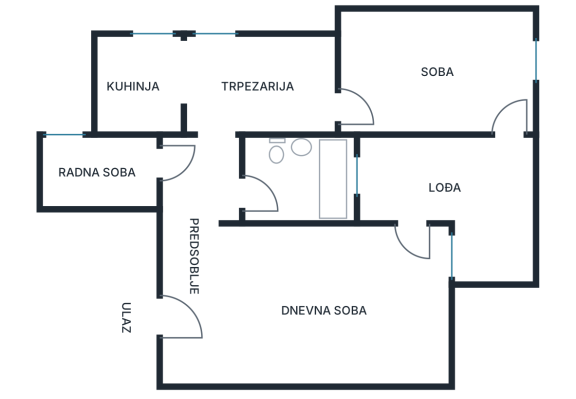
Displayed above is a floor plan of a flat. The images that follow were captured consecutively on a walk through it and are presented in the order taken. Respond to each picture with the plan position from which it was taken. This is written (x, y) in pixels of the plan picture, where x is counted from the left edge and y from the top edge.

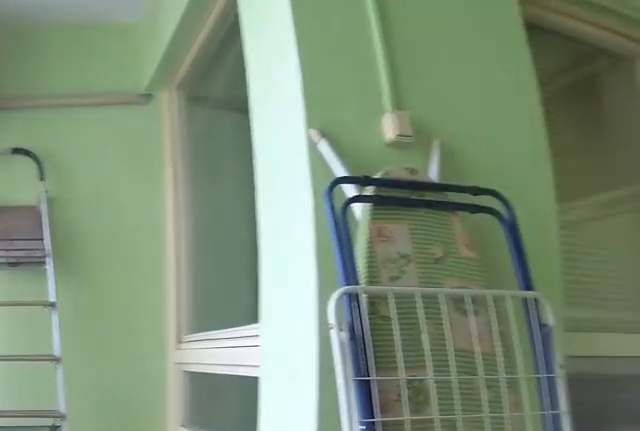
(505, 151)
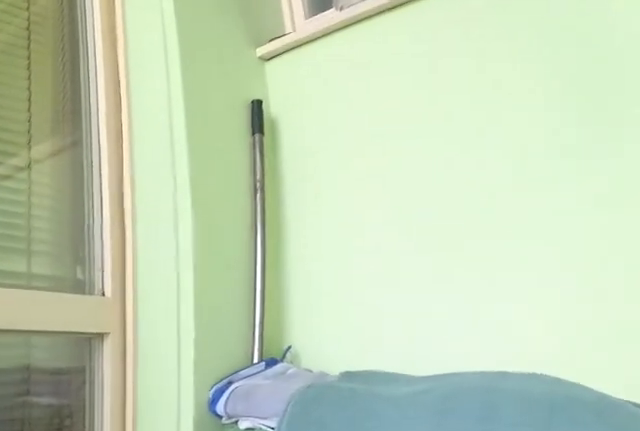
(423, 158)
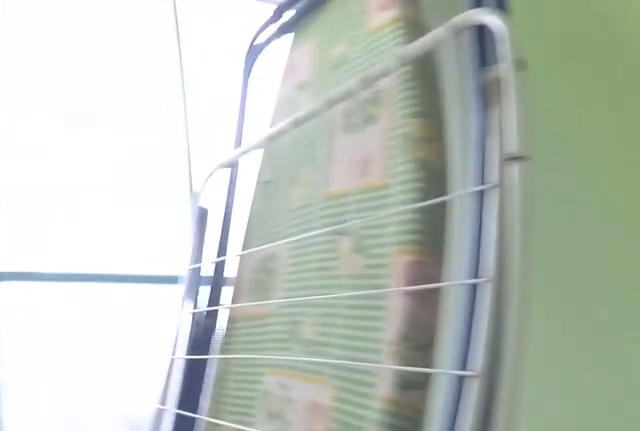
(382, 173)
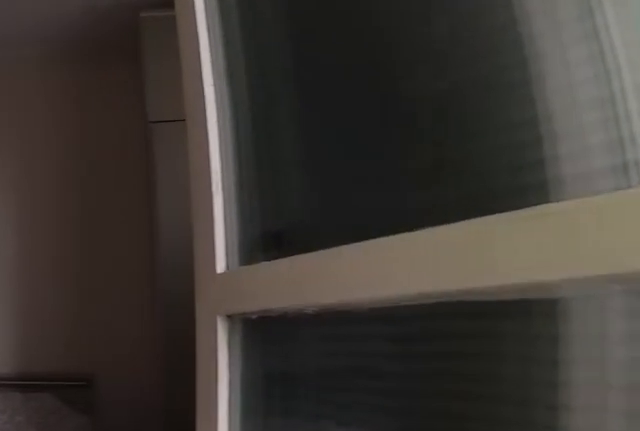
(498, 170)
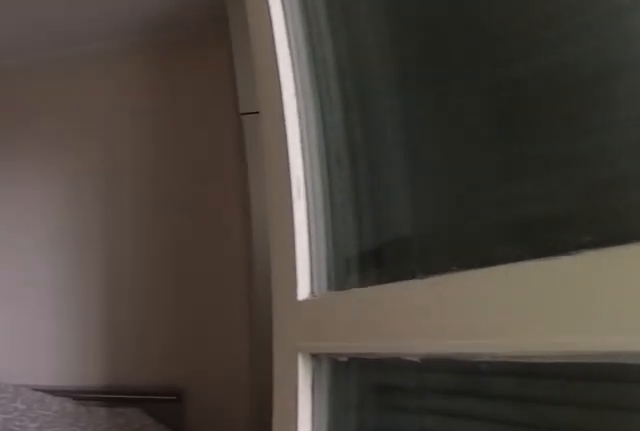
(501, 165)
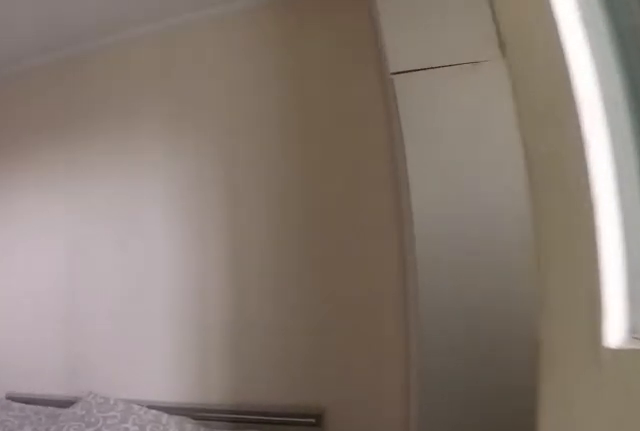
(510, 152)
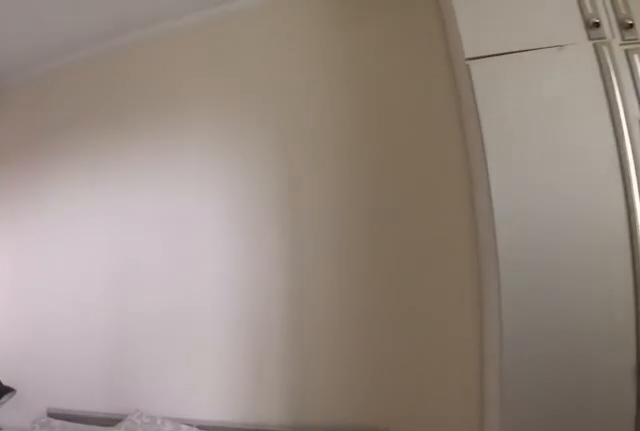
(513, 144)
